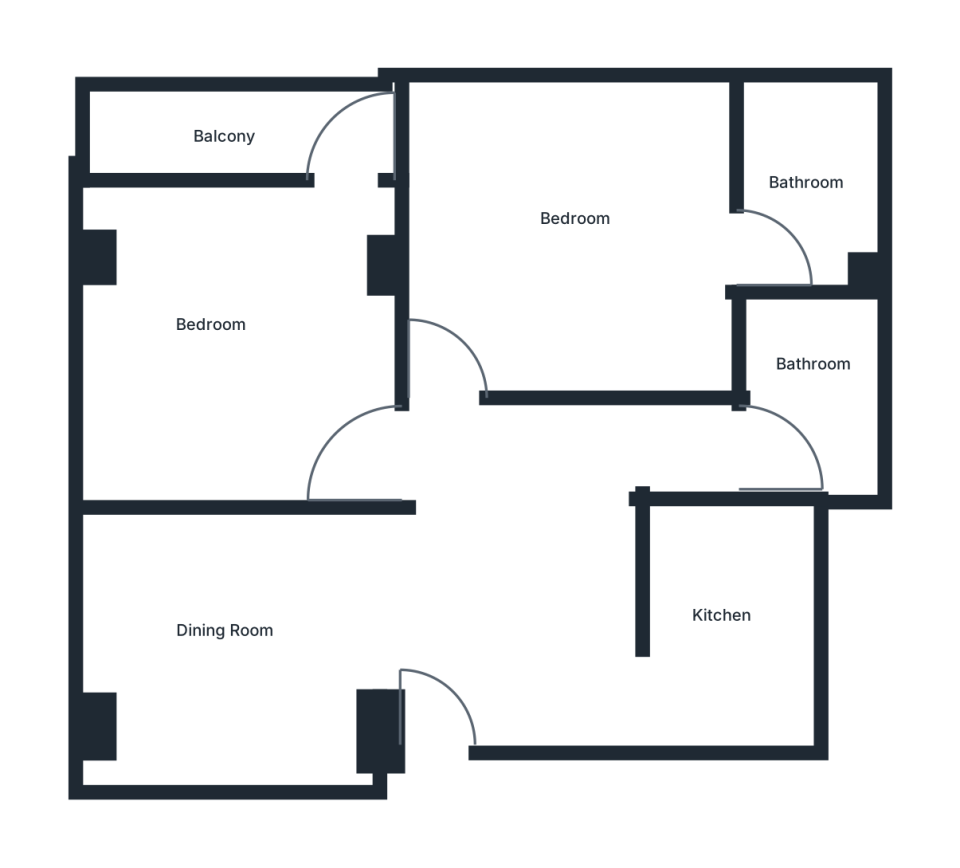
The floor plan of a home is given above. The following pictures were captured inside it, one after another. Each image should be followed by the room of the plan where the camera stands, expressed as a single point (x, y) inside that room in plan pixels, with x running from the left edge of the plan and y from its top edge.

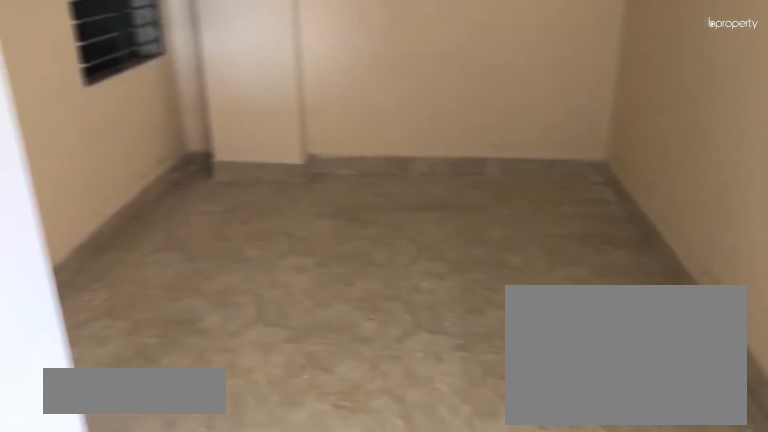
(357, 610)
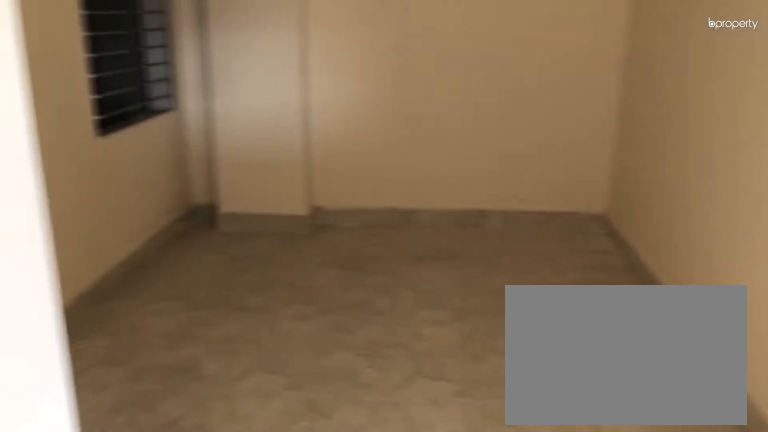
(357, 610)
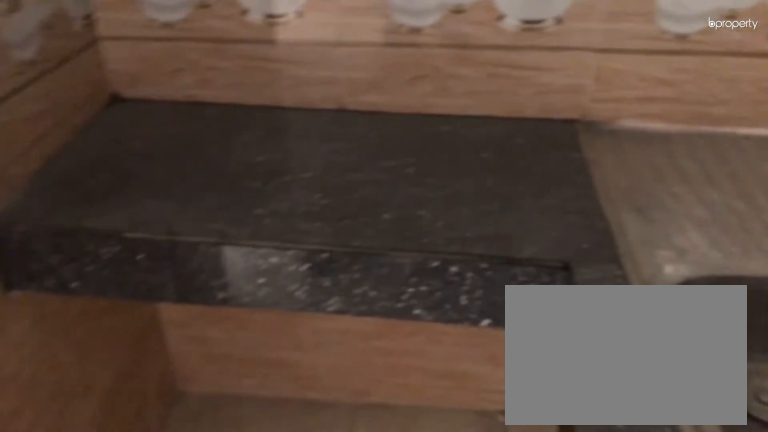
(734, 638)
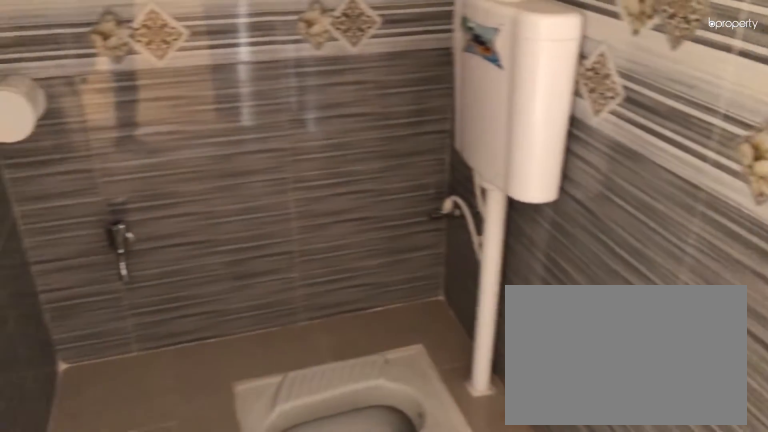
(802, 442)
